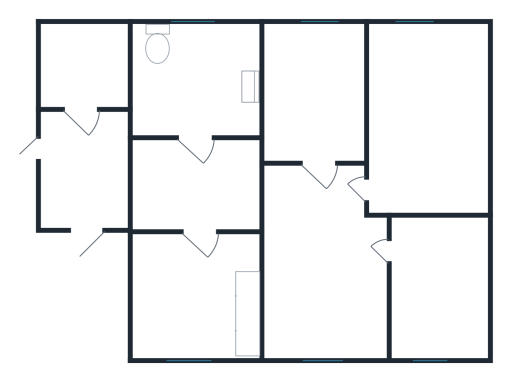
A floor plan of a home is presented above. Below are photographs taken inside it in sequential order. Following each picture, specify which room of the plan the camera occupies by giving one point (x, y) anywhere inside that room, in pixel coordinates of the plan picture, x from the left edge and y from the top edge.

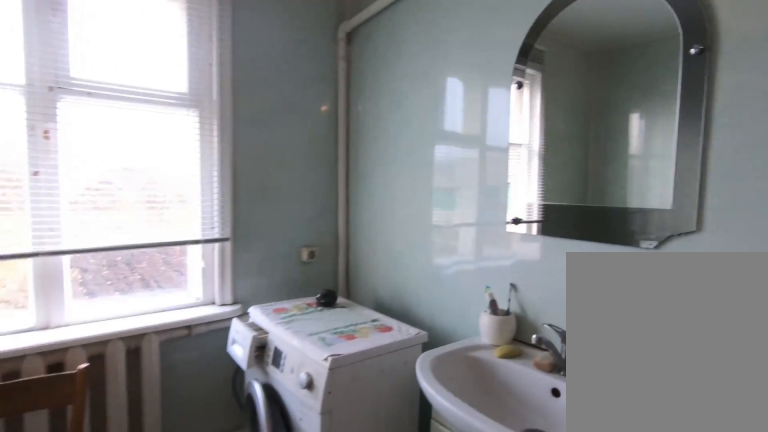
(197, 127)
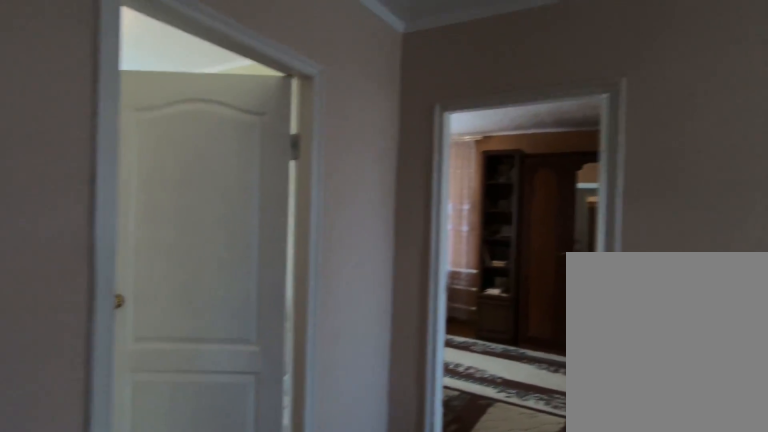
(291, 239)
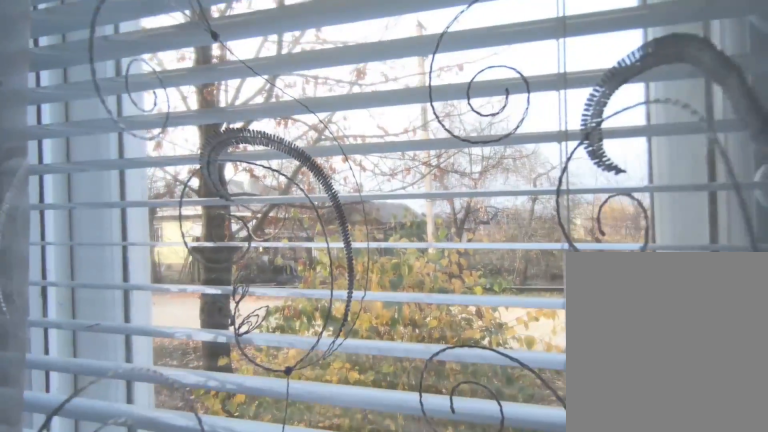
(321, 344)
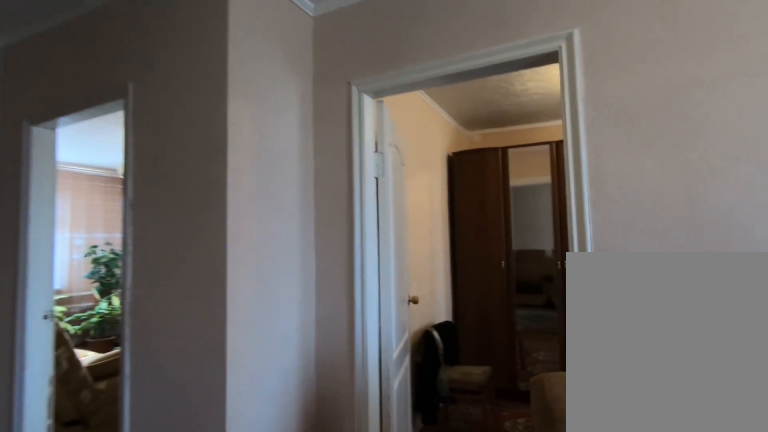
(321, 344)
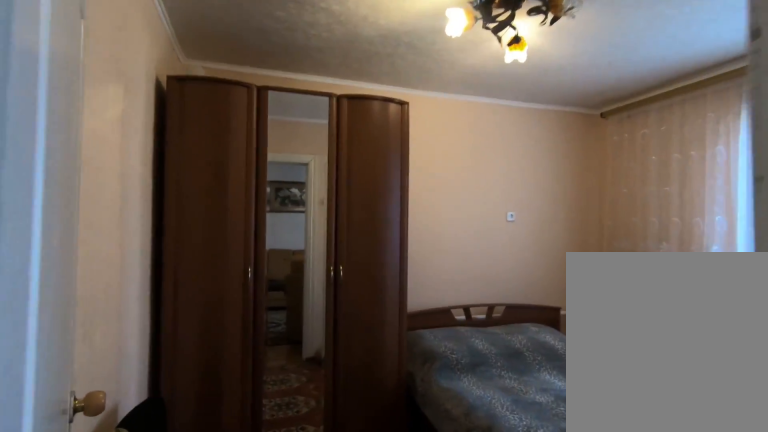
(376, 271)
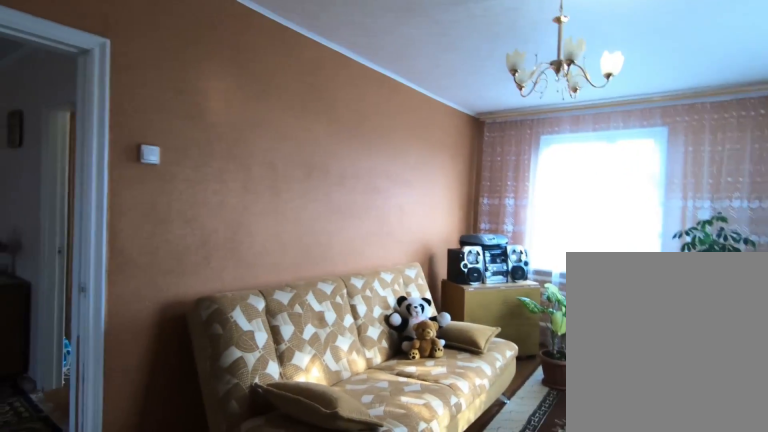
(388, 196)
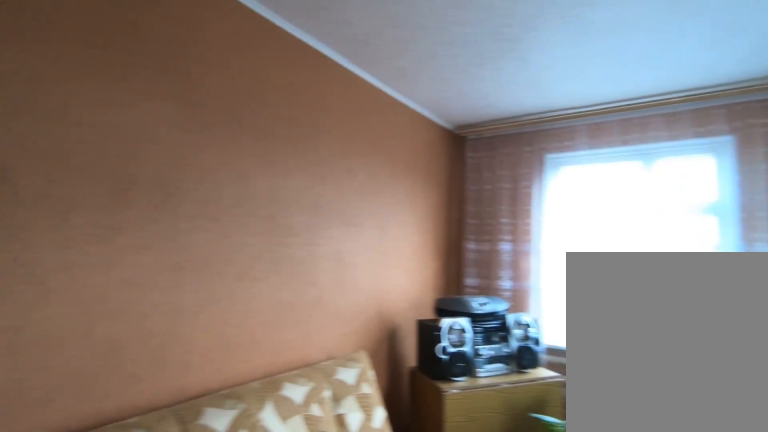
(388, 196)
